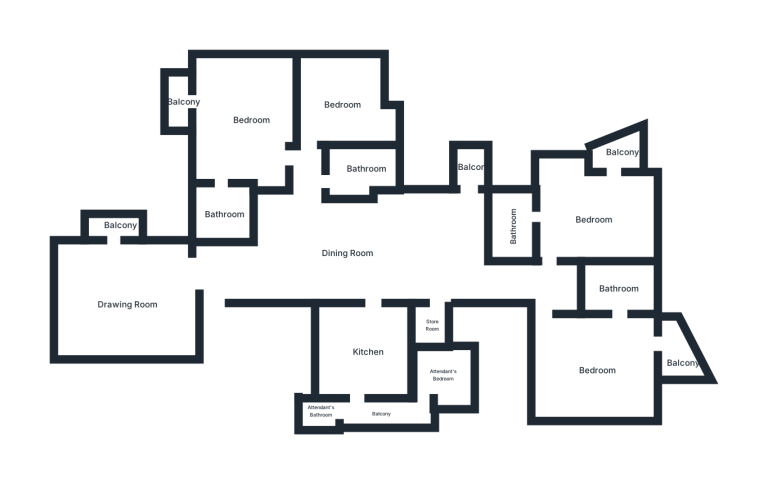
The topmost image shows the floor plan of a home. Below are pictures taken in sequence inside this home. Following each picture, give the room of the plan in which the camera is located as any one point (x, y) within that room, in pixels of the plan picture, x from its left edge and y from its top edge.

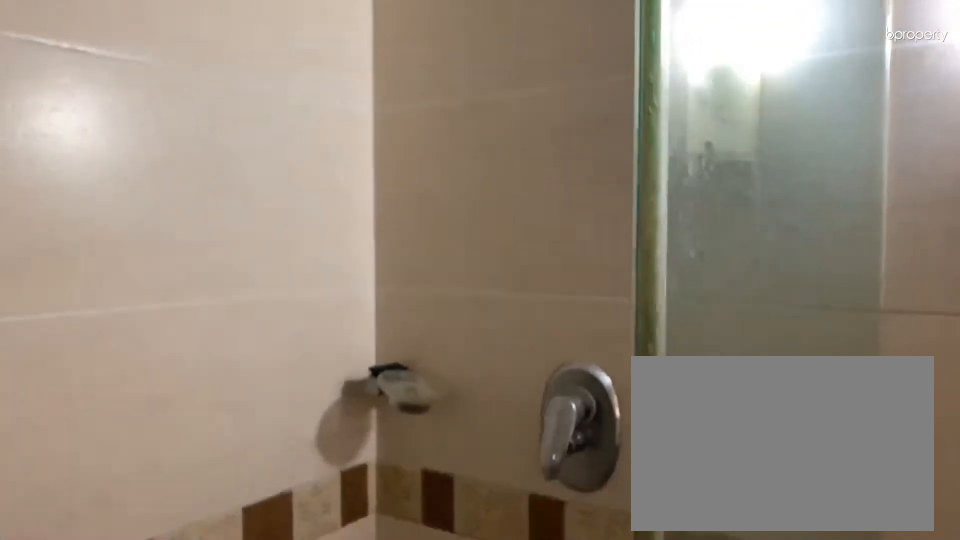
(620, 291)
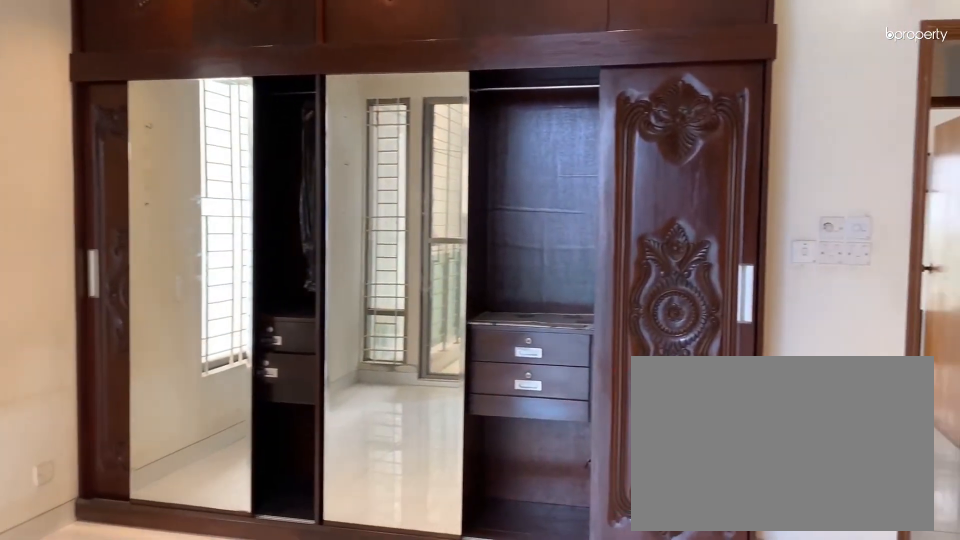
(595, 214)
